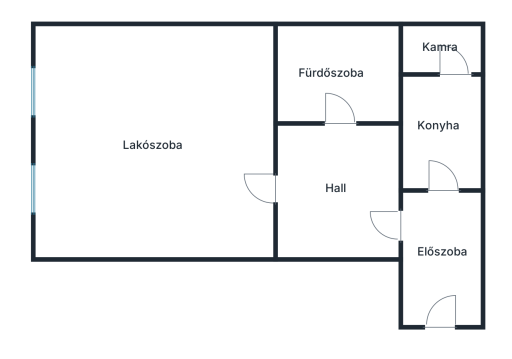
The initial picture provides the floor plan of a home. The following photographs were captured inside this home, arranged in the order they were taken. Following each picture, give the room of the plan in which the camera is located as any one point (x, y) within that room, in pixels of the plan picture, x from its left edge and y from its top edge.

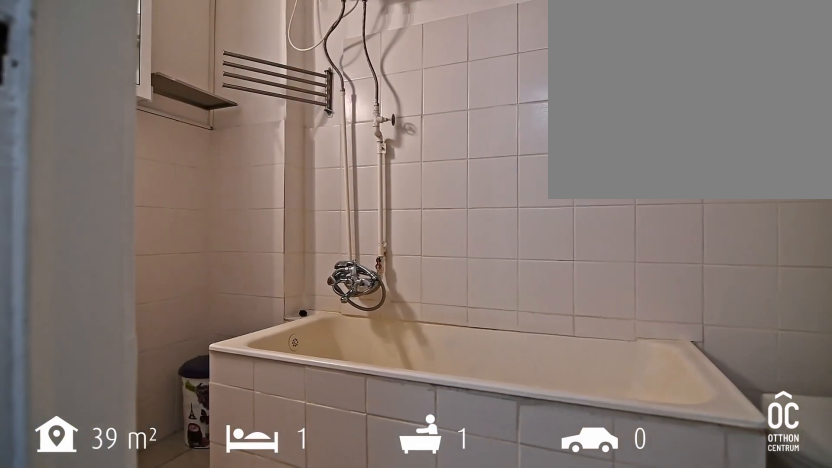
(335, 71)
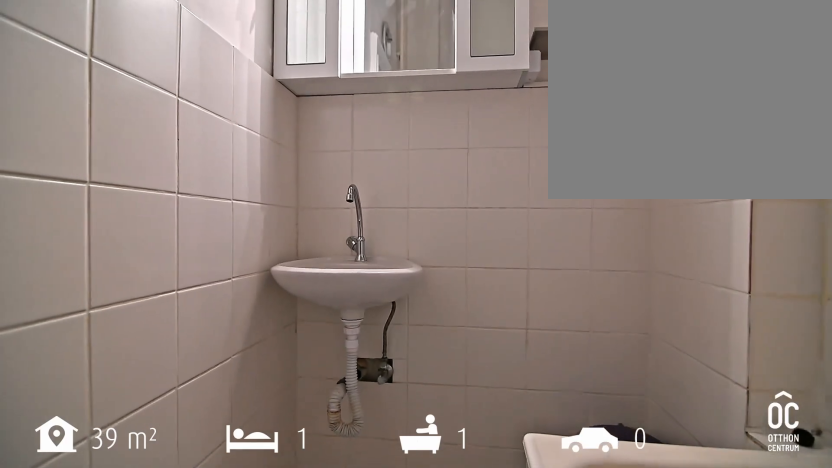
(335, 71)
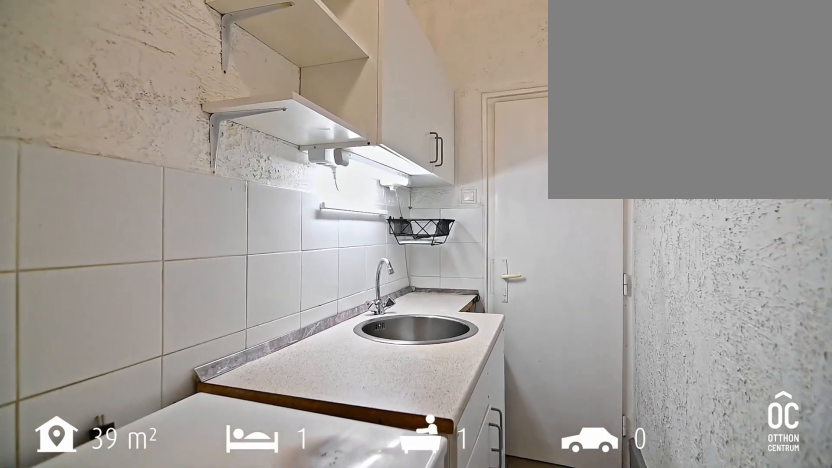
(441, 129)
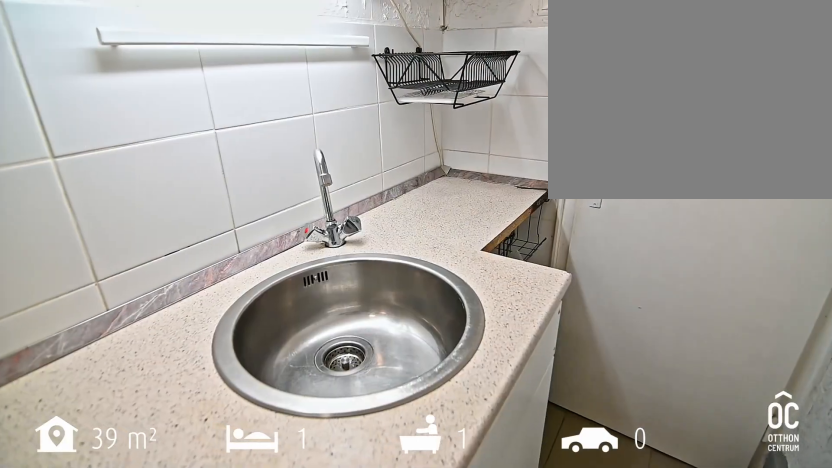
(441, 129)
